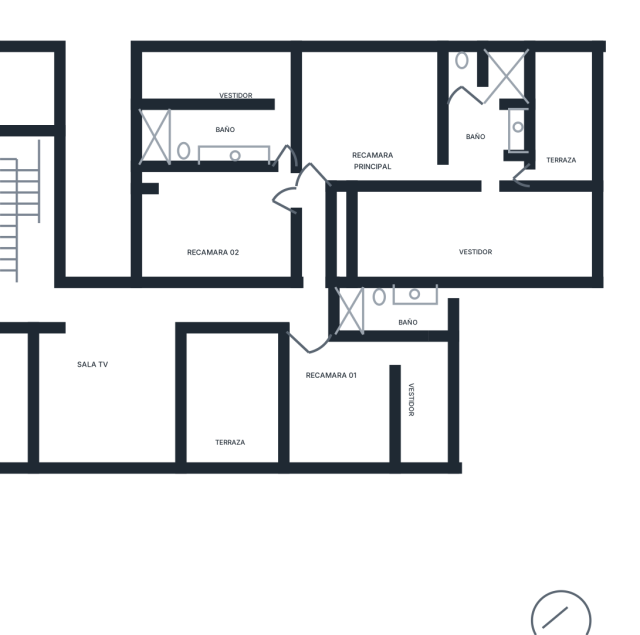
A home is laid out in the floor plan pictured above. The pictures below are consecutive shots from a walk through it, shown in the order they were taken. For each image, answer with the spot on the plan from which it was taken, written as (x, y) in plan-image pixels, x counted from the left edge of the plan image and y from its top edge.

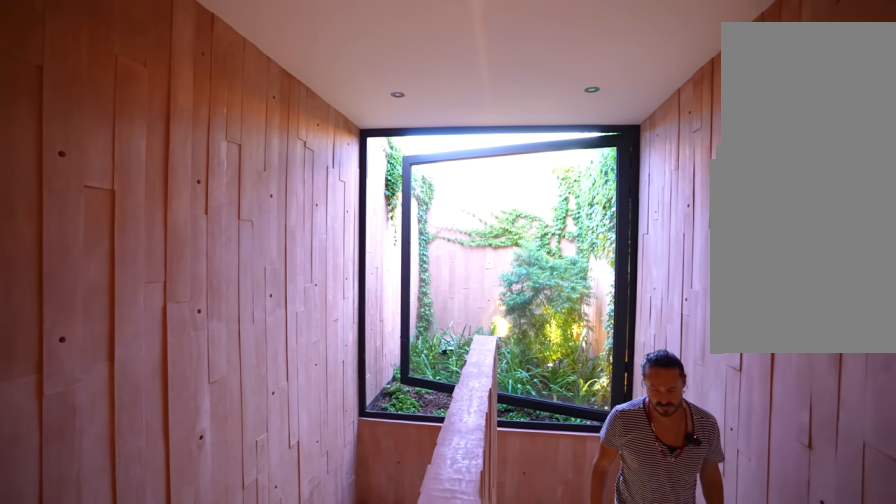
(39, 247)
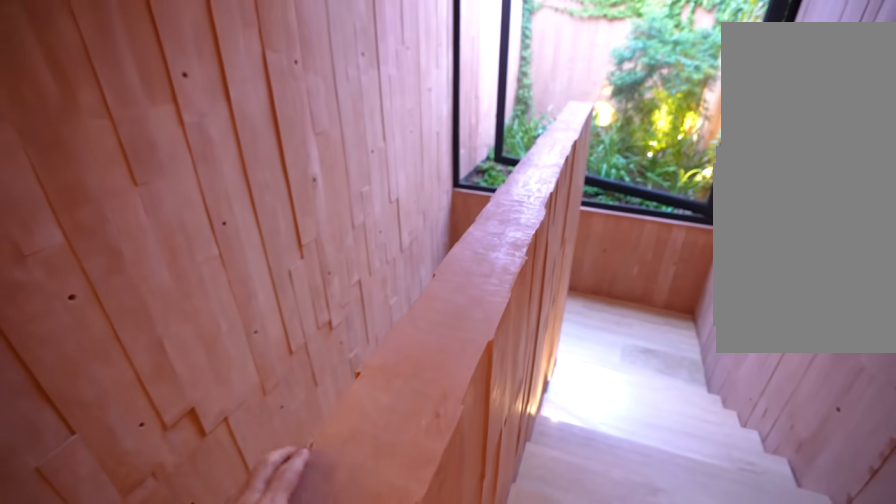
(21, 300)
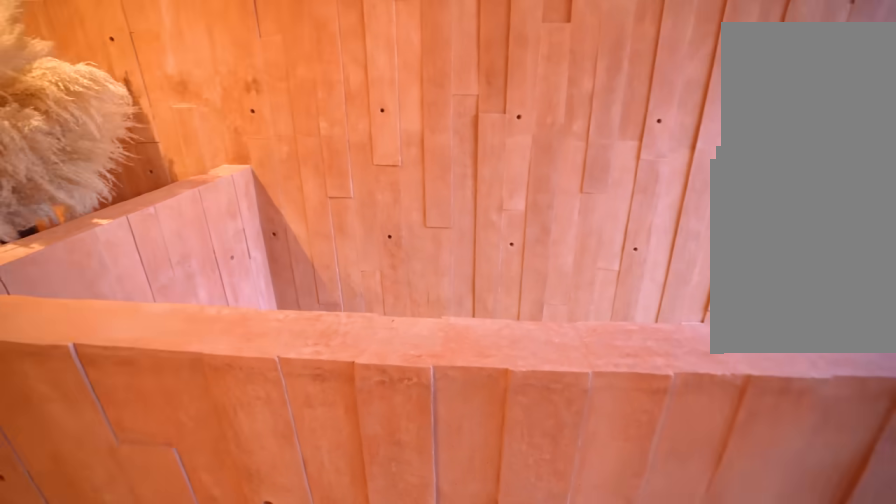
(30, 290)
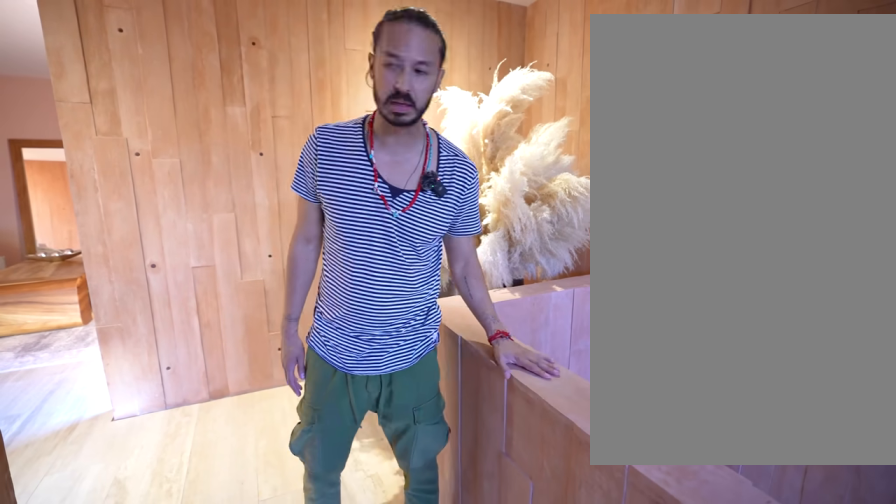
(29, 289)
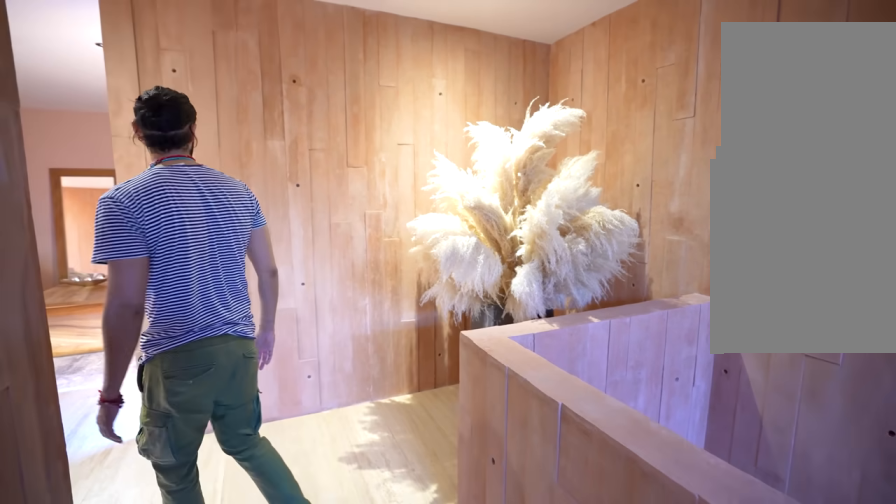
(29, 289)
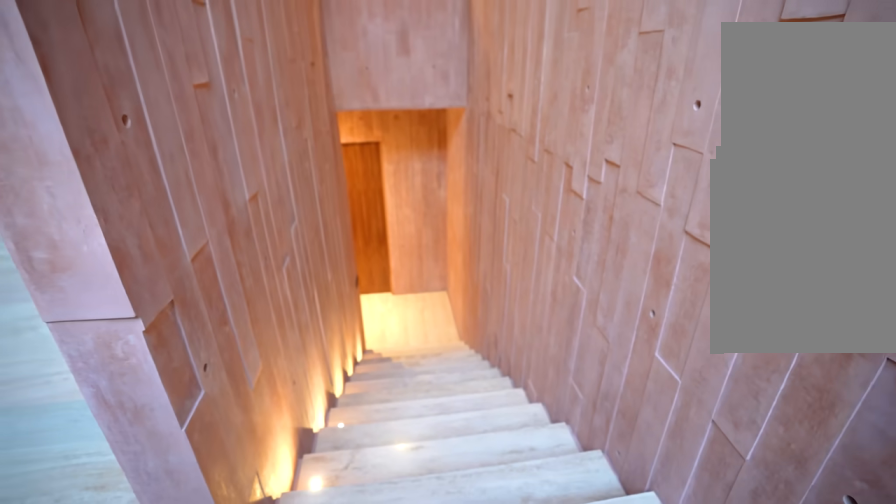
(18, 164)
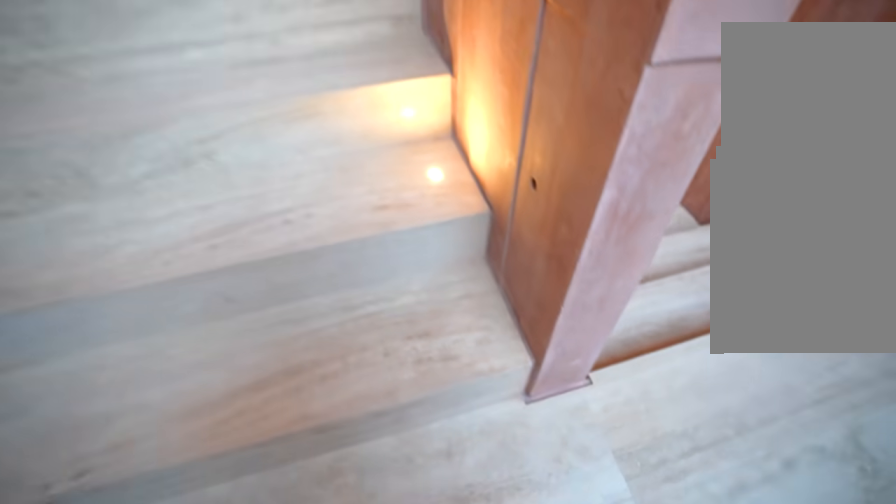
(21, 163)
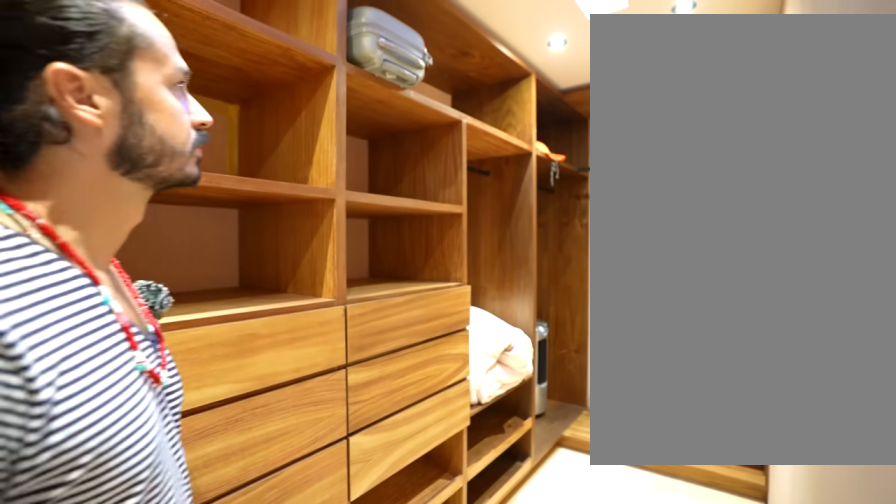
(400, 354)
